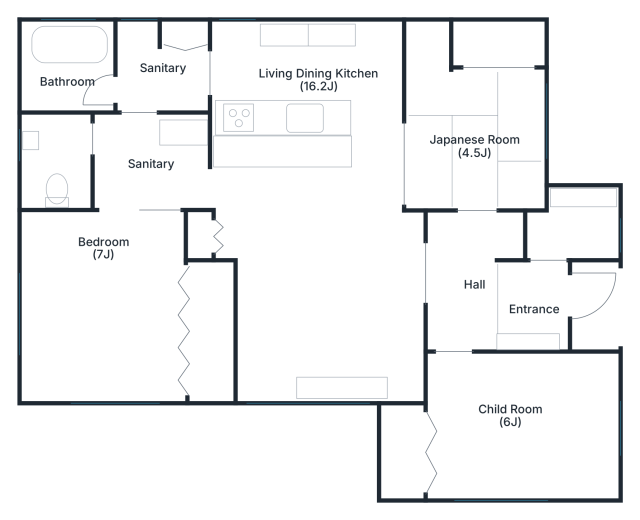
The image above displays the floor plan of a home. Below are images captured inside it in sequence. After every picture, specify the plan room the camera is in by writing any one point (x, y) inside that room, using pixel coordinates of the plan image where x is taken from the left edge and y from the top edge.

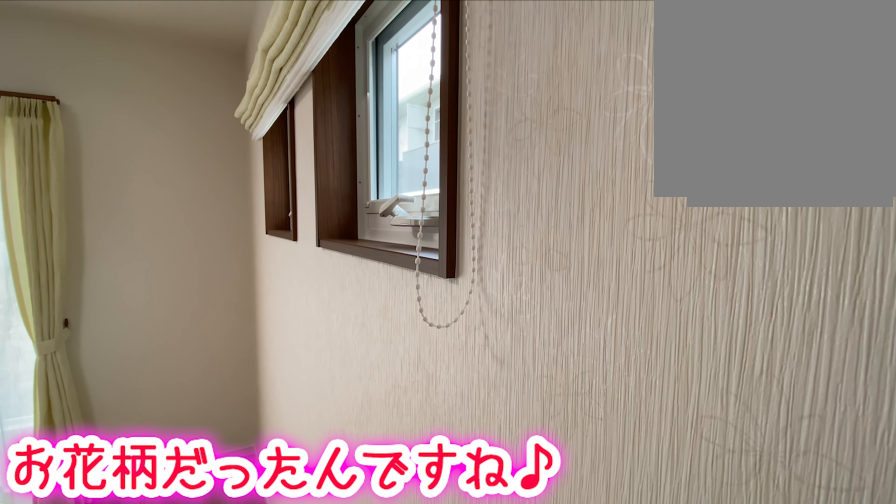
(104, 320)
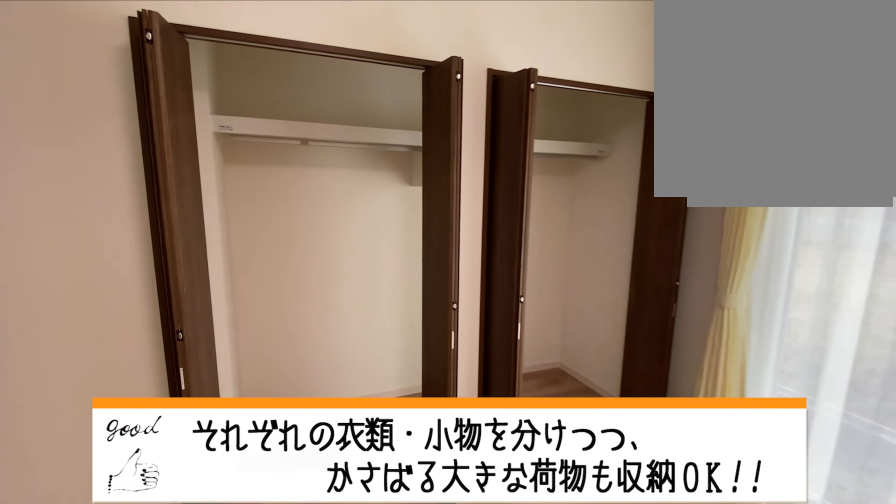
(104, 320)
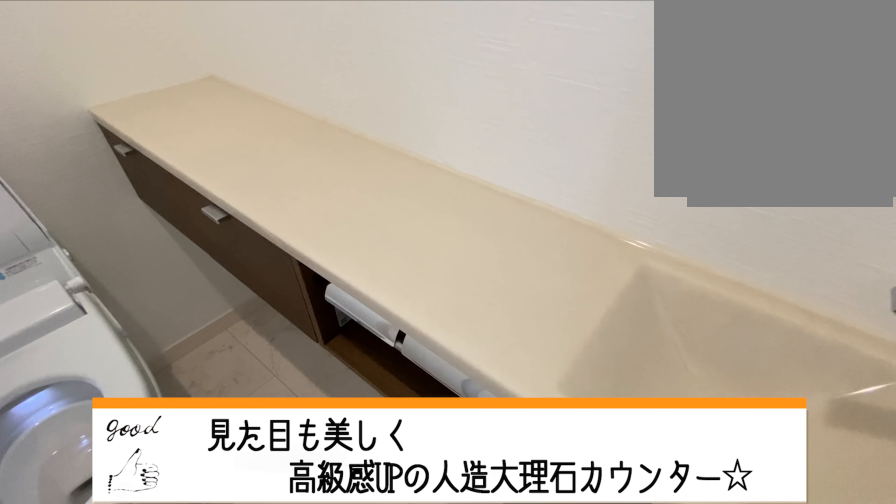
(60, 163)
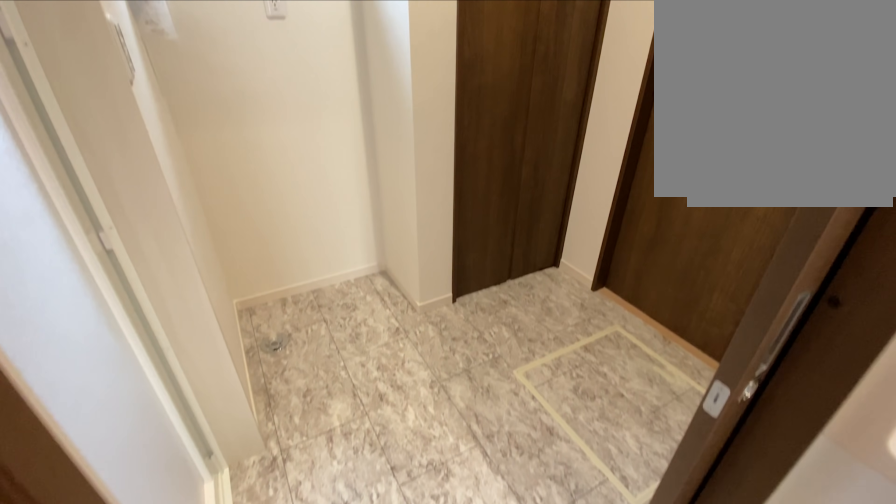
(159, 78)
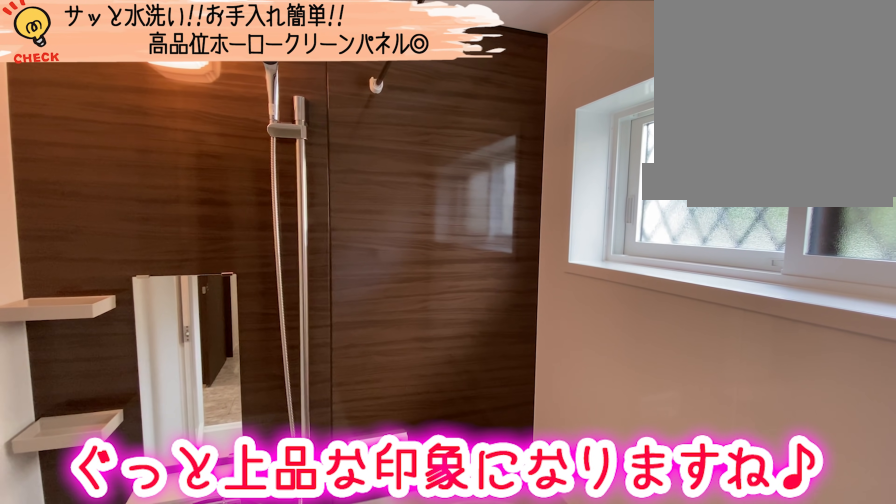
(69, 75)
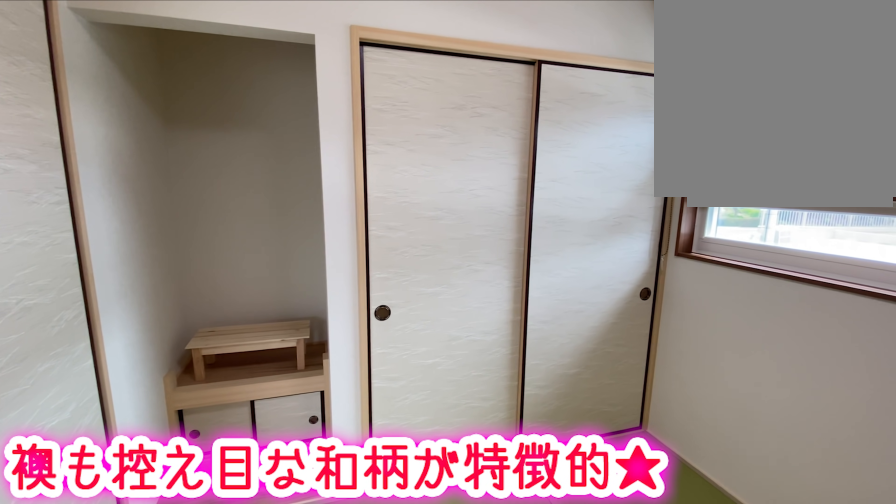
(474, 106)
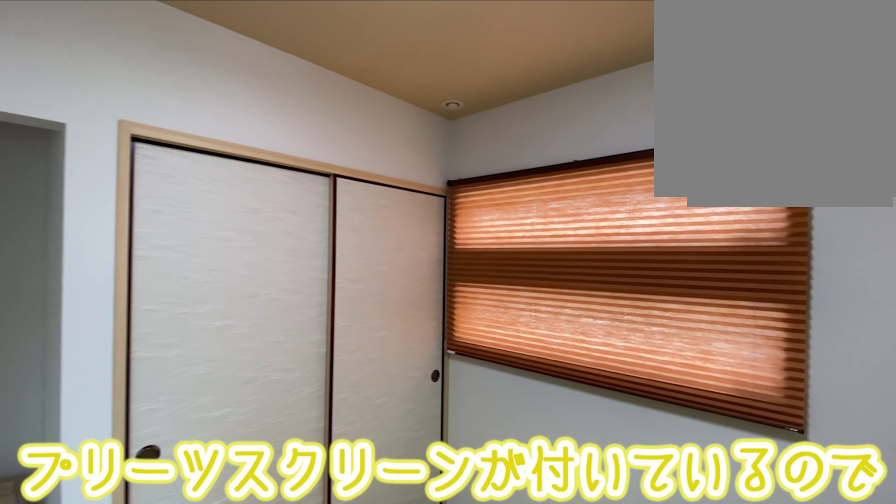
(474, 106)
